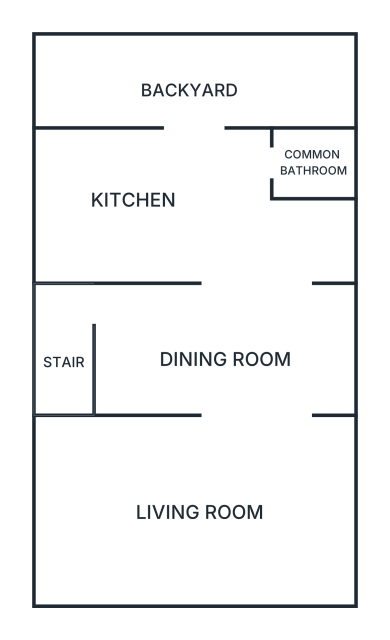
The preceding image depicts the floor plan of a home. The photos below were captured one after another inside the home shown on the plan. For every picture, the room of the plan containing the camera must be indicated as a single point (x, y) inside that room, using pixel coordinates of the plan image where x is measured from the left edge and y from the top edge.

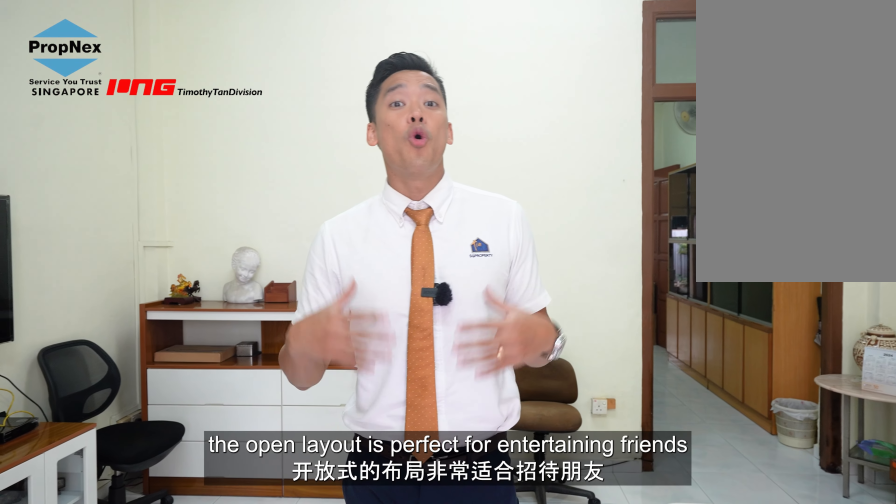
(194, 510)
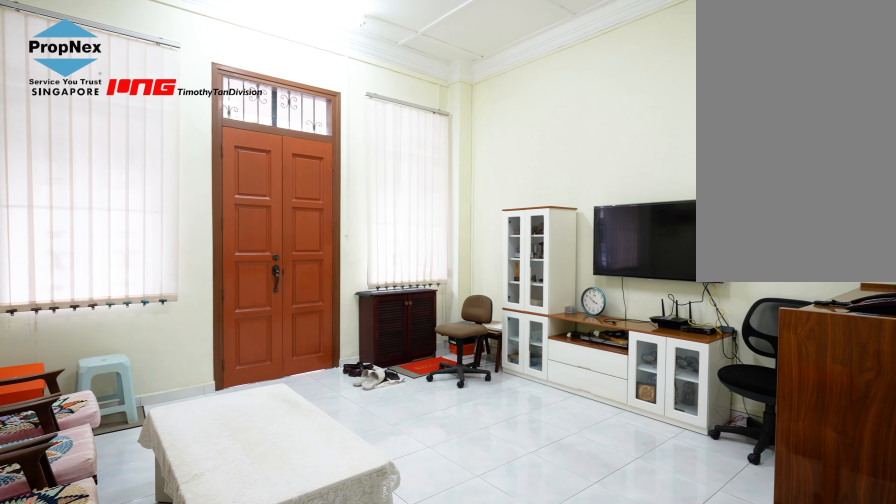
(194, 510)
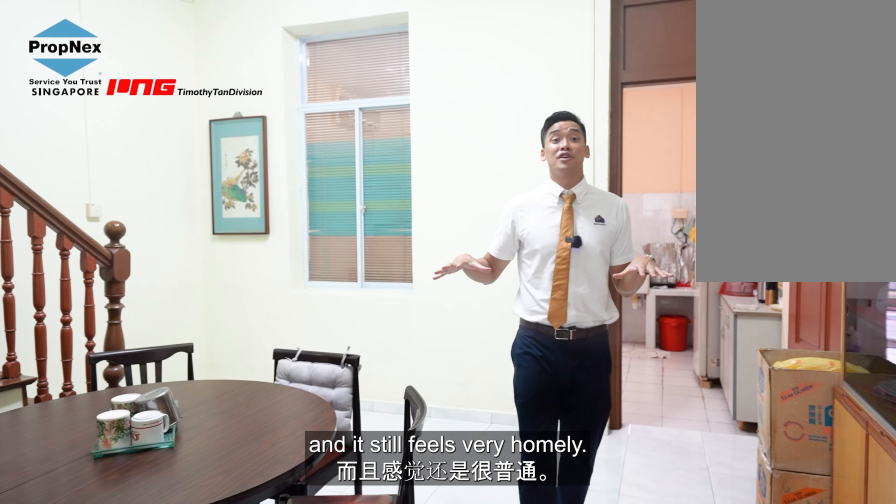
(224, 347)
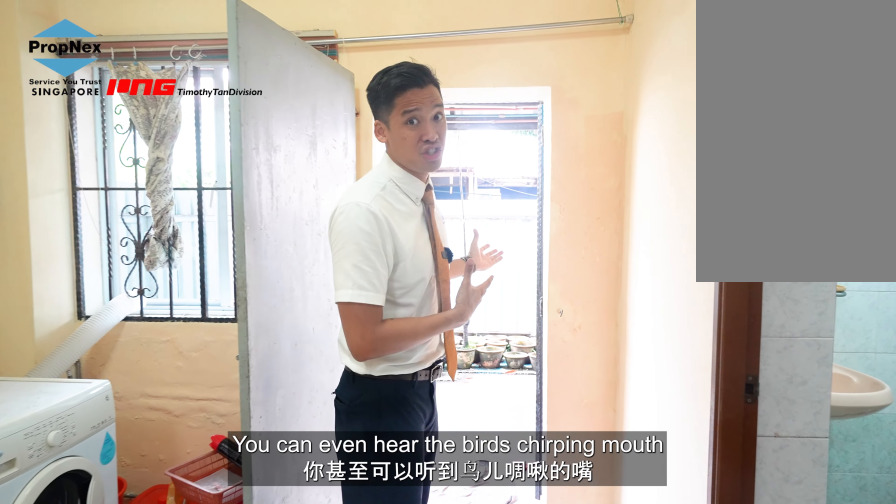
(192, 205)
